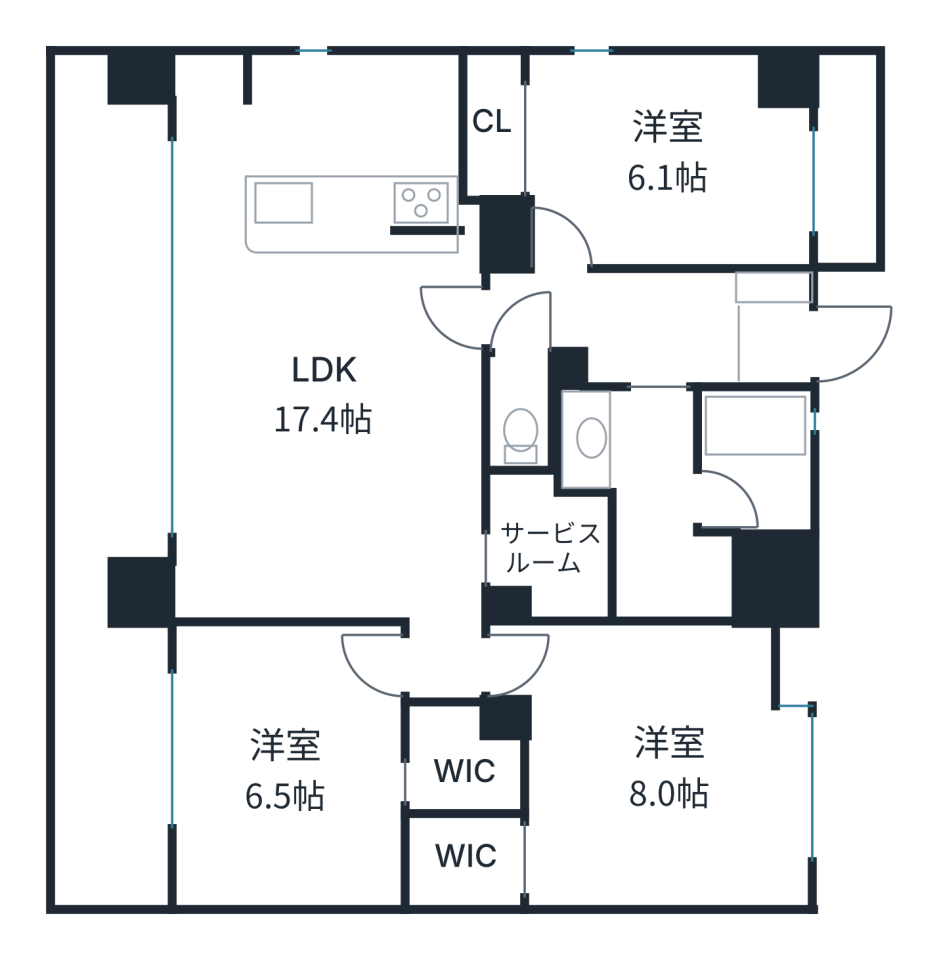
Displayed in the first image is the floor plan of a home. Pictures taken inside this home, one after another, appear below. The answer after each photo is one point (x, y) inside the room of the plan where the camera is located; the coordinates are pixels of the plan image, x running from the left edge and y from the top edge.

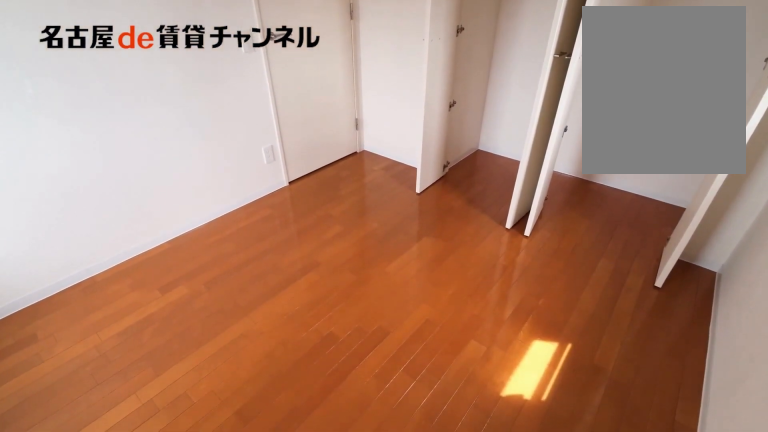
(636, 159)
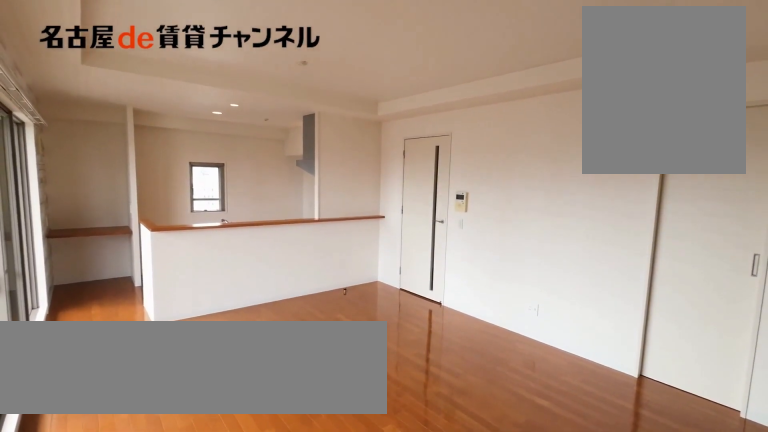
(323, 336)
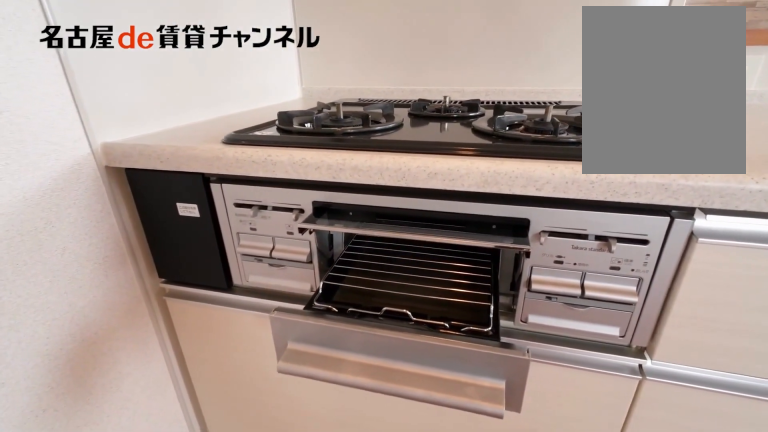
(323, 336)
